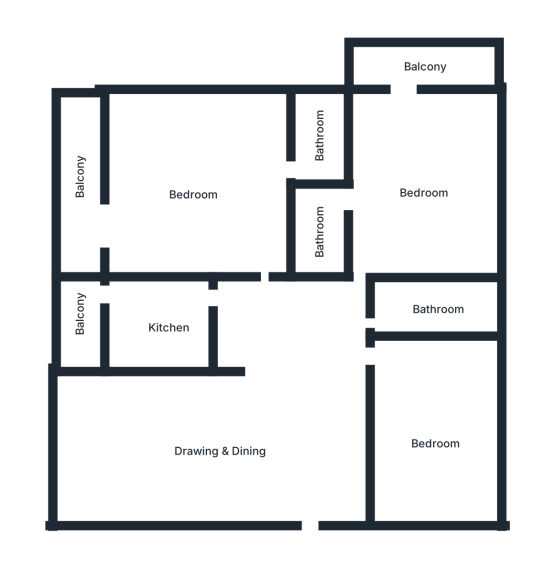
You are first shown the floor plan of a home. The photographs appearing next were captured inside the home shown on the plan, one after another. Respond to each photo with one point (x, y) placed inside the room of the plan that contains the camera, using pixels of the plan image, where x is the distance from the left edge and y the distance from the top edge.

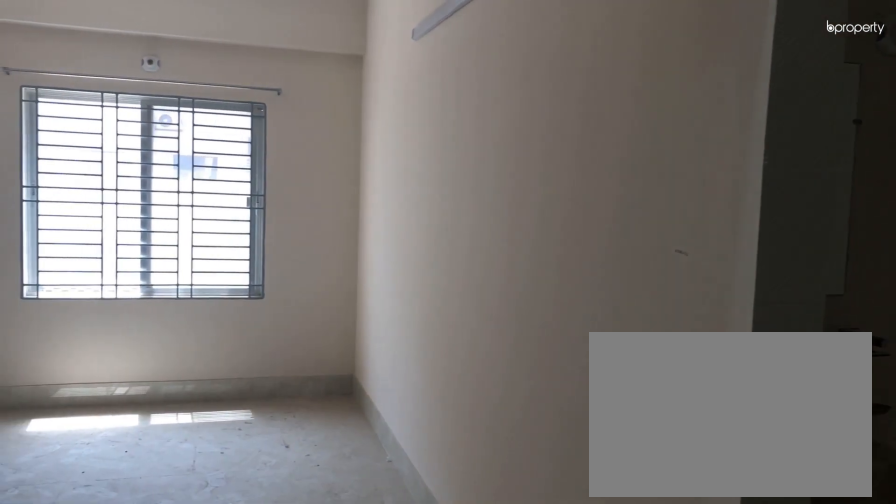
(223, 455)
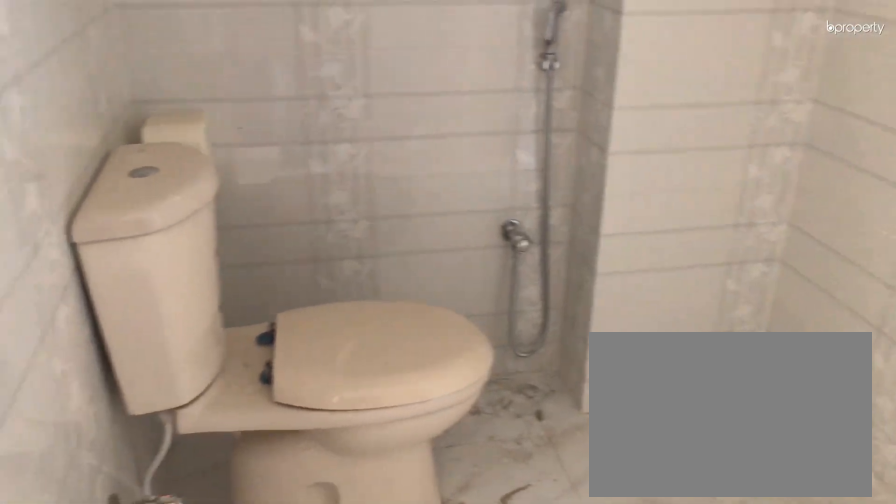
(318, 140)
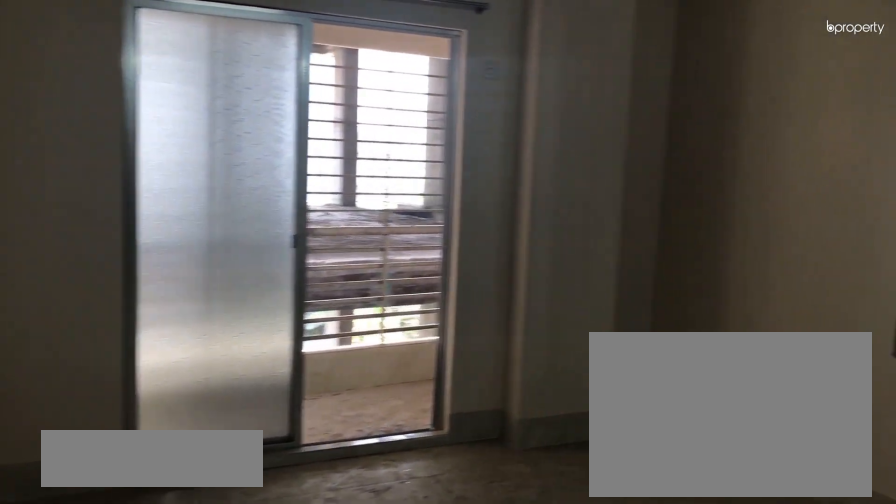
(423, 189)
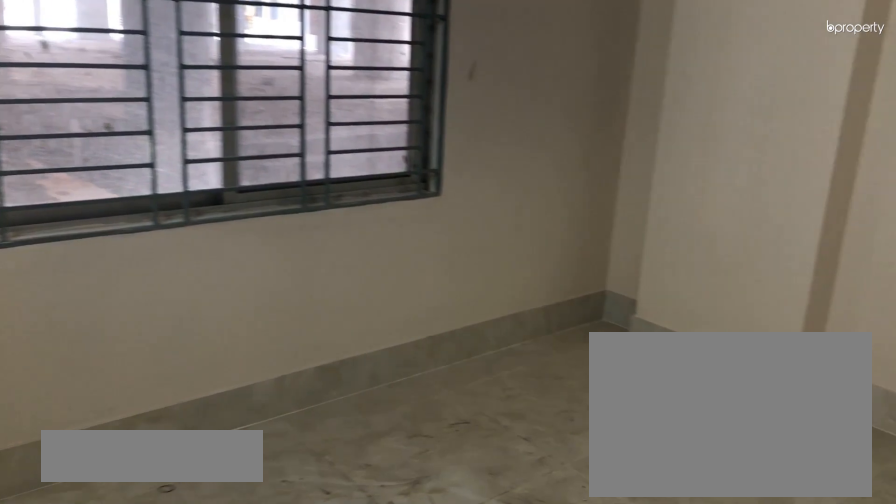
(437, 444)
